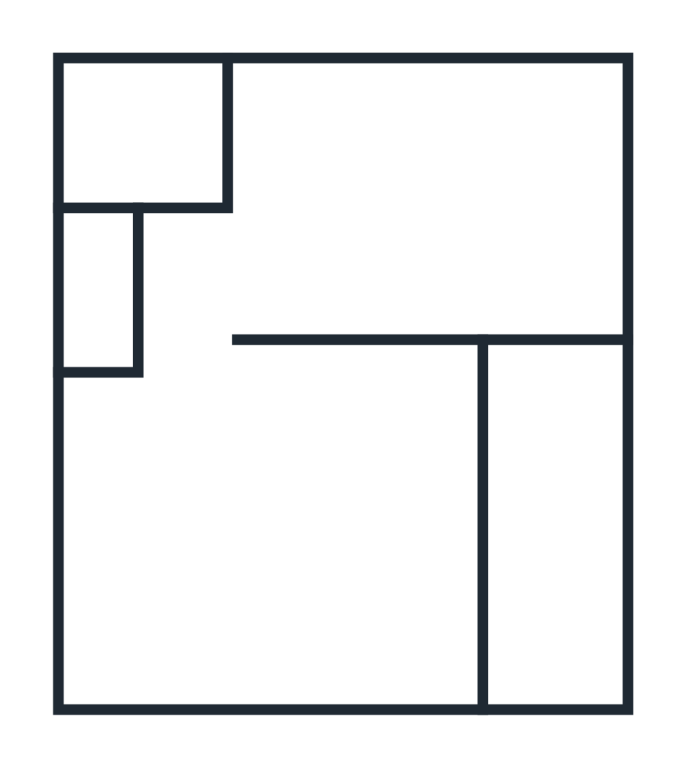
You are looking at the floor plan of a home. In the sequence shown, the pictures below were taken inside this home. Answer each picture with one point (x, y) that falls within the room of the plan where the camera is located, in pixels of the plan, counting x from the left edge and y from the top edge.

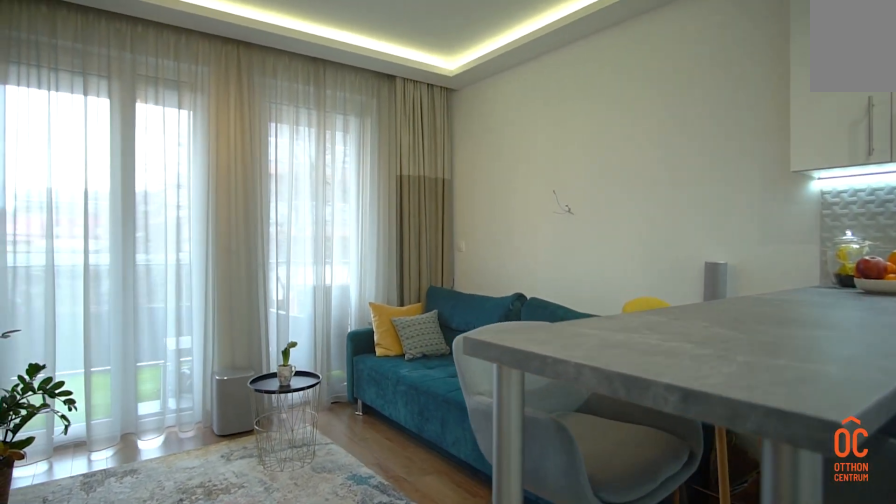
(256, 560)
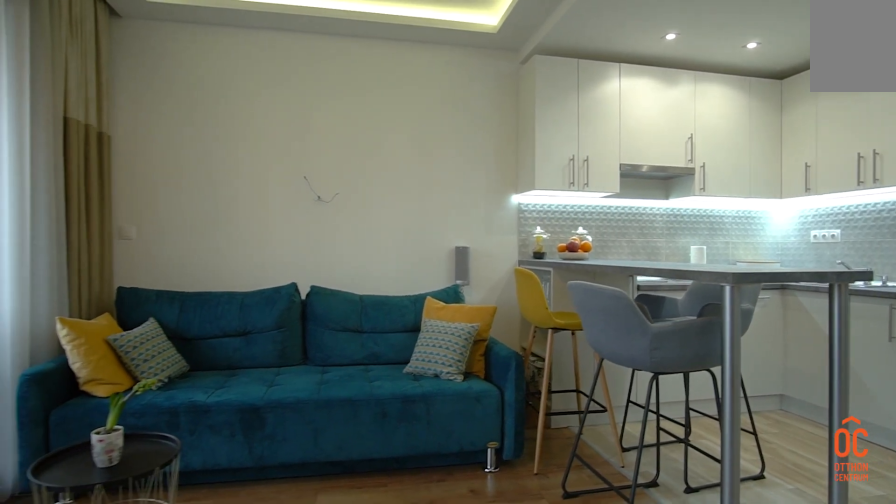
(256, 560)
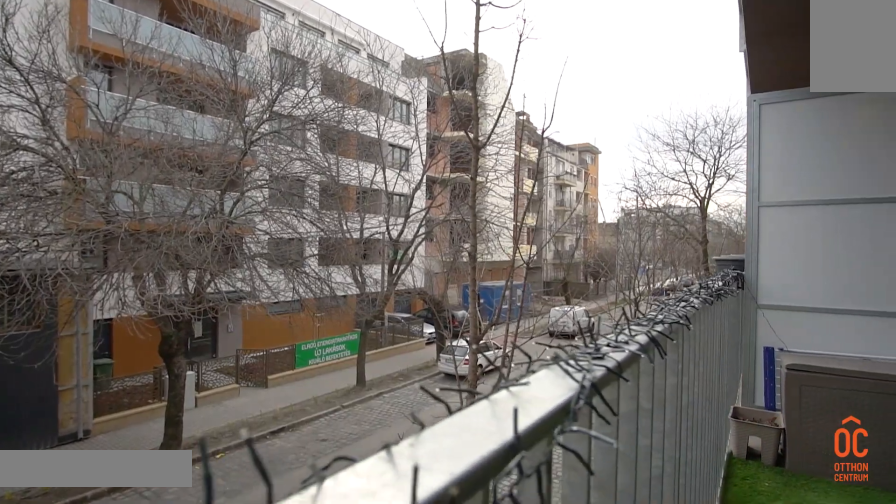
(560, 517)
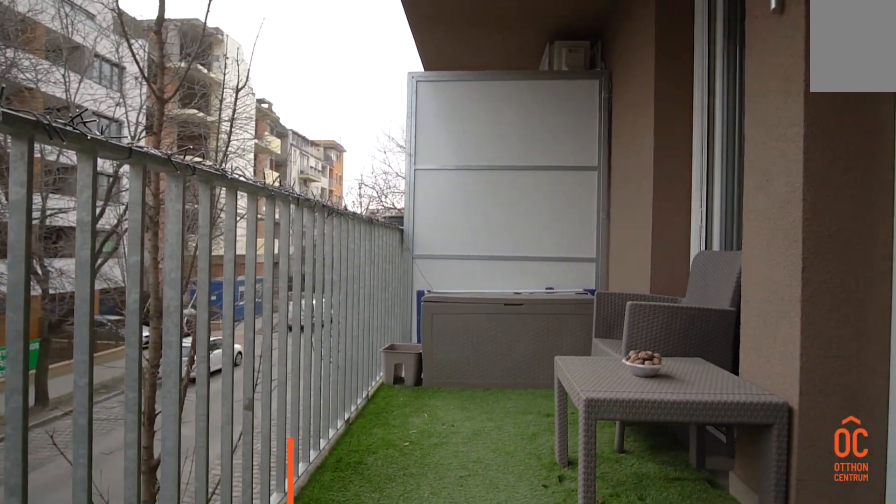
(560, 517)
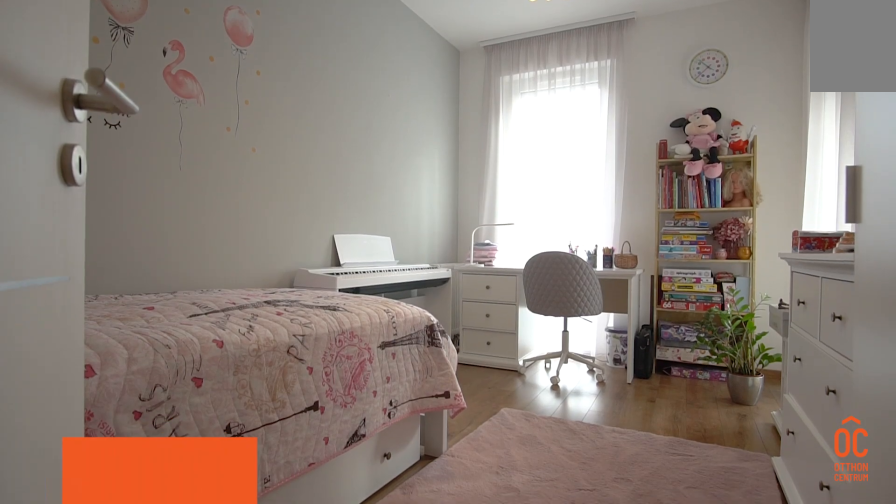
(440, 203)
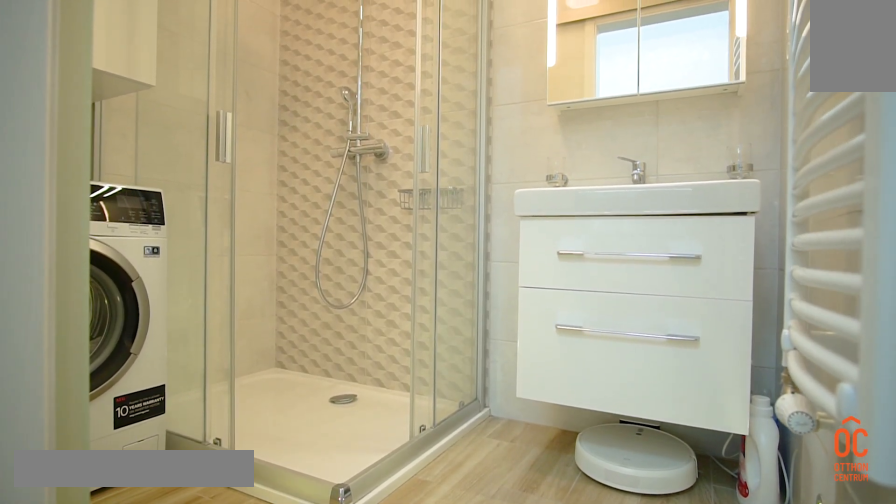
(132, 140)
